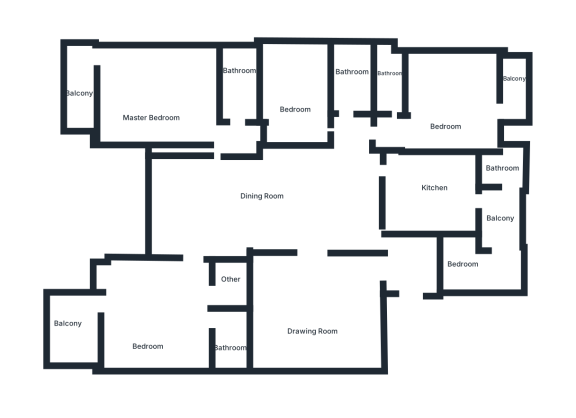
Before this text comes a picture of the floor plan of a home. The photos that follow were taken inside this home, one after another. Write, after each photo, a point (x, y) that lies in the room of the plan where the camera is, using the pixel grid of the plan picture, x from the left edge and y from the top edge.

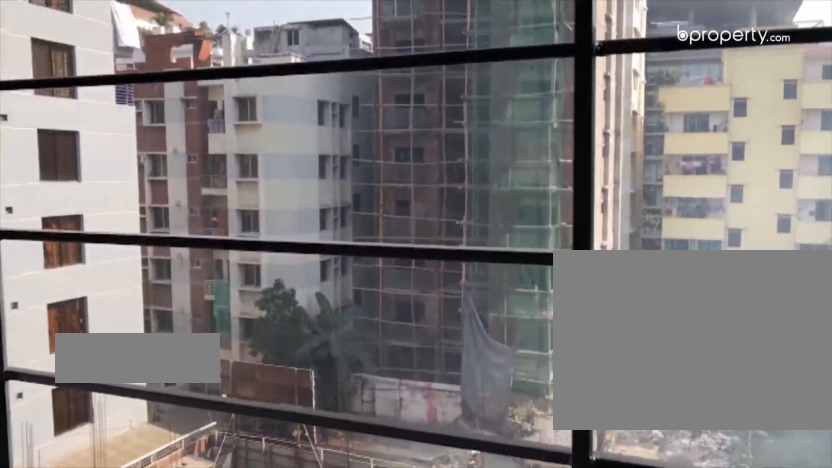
(513, 88)
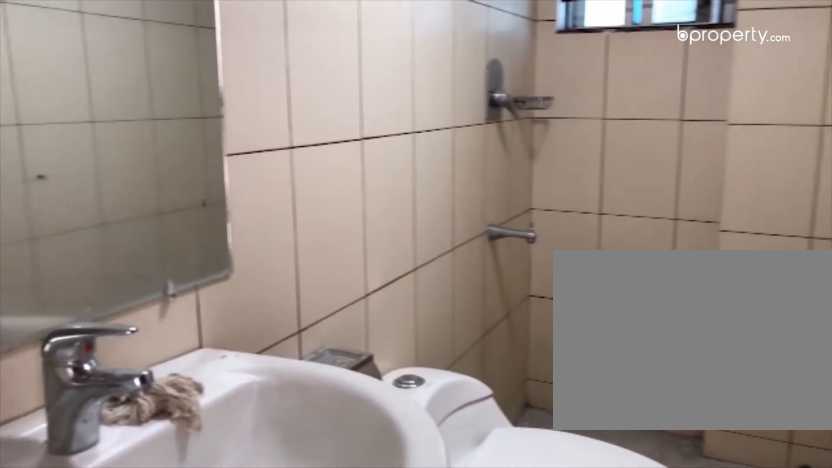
(391, 86)
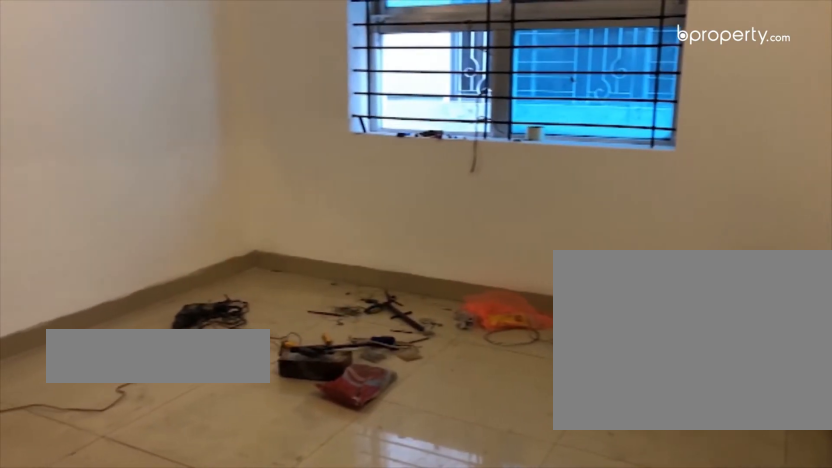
(295, 103)
